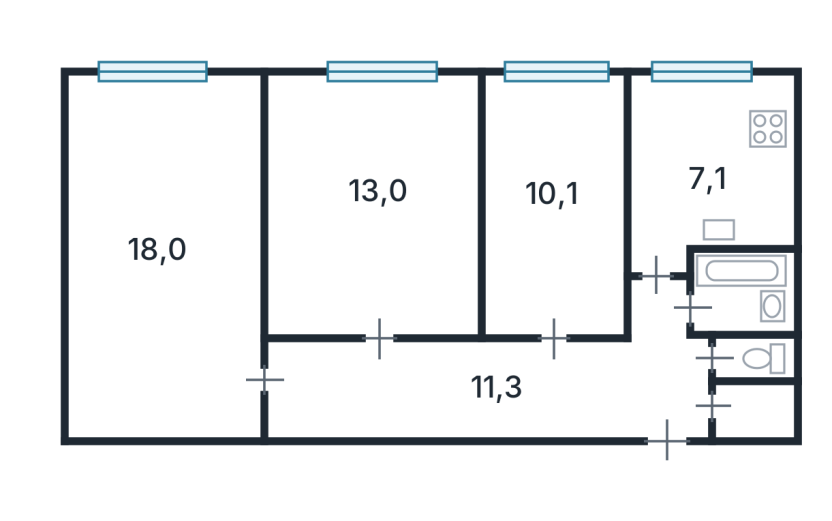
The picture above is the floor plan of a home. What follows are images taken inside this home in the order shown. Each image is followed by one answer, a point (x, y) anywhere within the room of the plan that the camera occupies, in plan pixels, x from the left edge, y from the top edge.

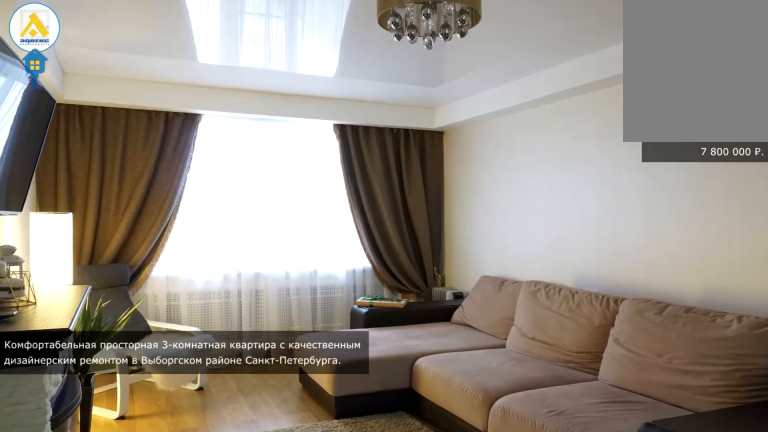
(165, 246)
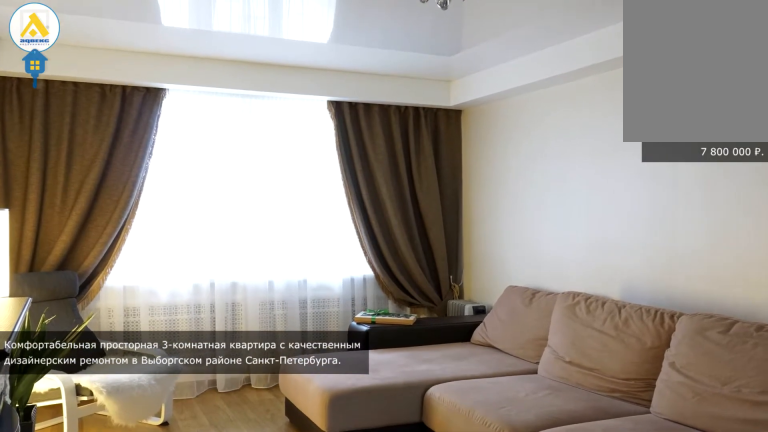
(165, 245)
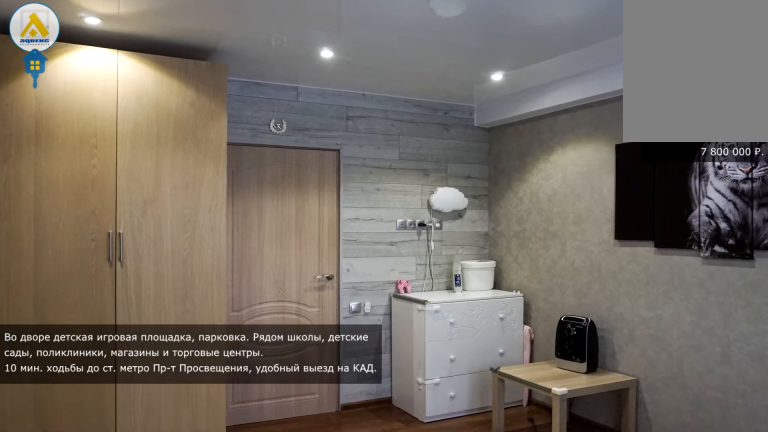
(370, 179)
